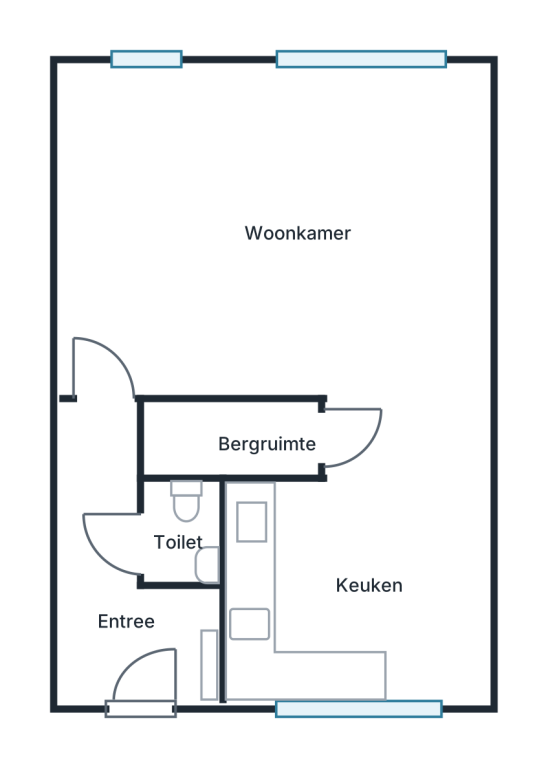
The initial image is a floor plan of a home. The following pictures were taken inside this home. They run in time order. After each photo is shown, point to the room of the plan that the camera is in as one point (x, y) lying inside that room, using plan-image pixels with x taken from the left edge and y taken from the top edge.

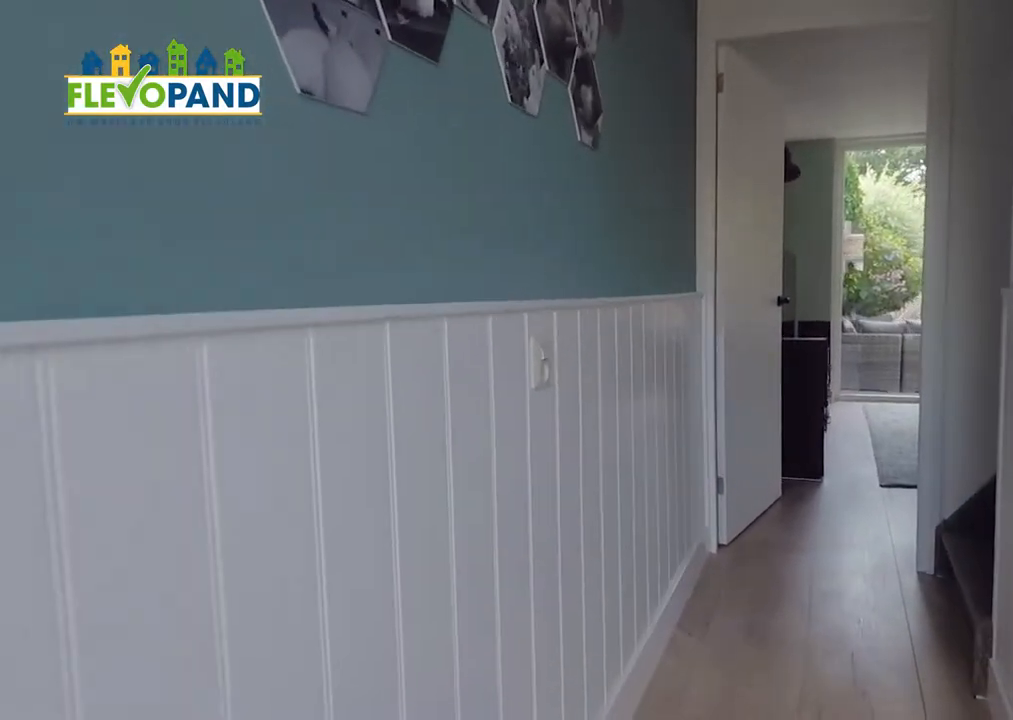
(121, 578)
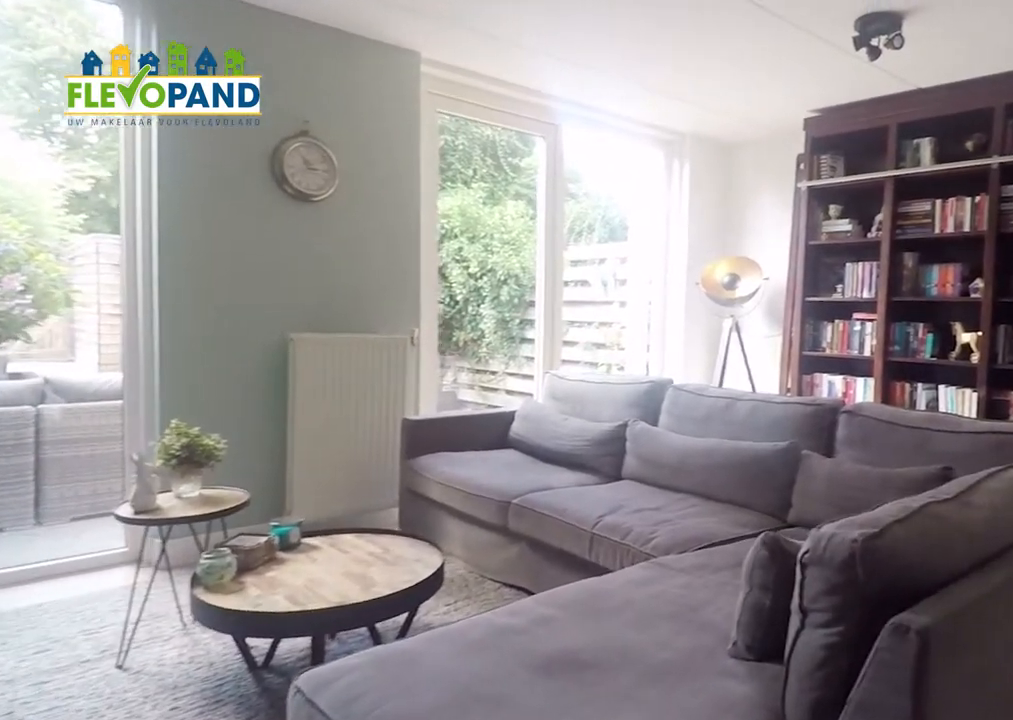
(273, 233)
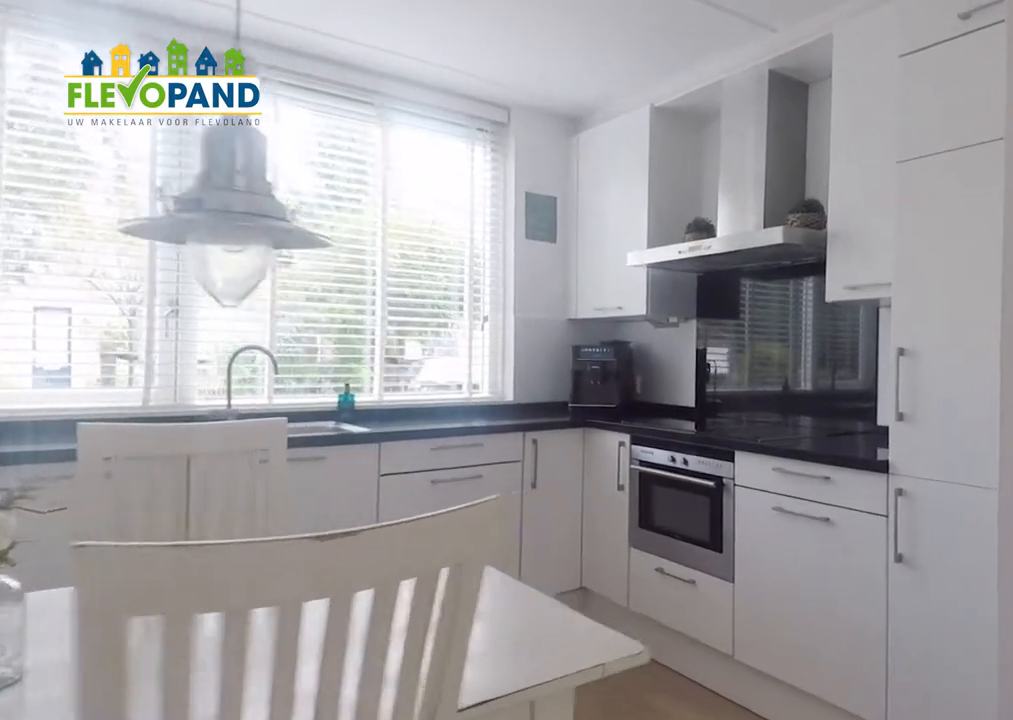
(363, 562)
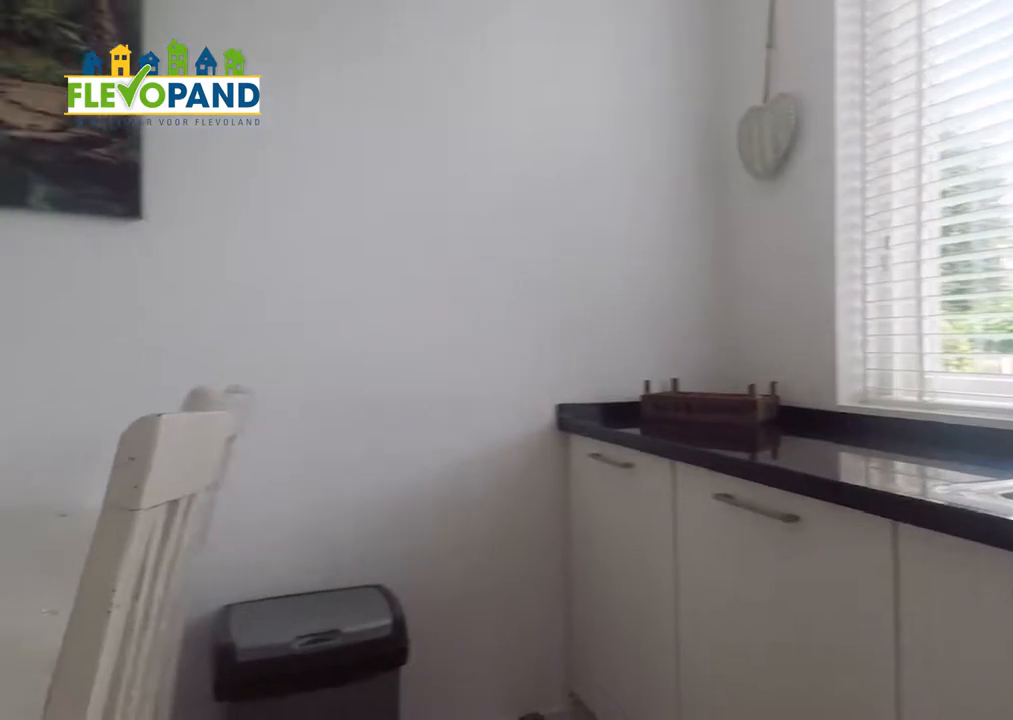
(363, 562)
